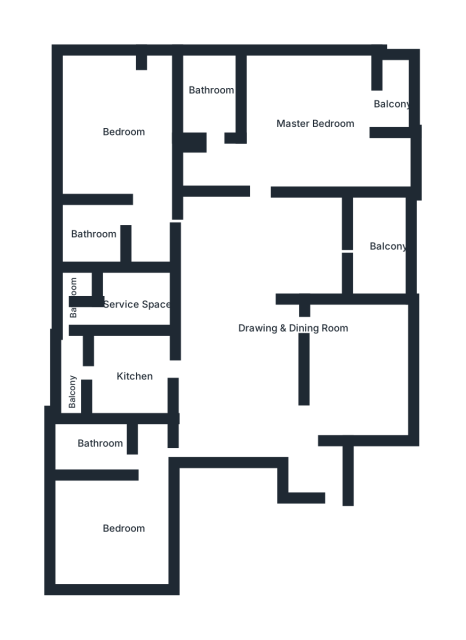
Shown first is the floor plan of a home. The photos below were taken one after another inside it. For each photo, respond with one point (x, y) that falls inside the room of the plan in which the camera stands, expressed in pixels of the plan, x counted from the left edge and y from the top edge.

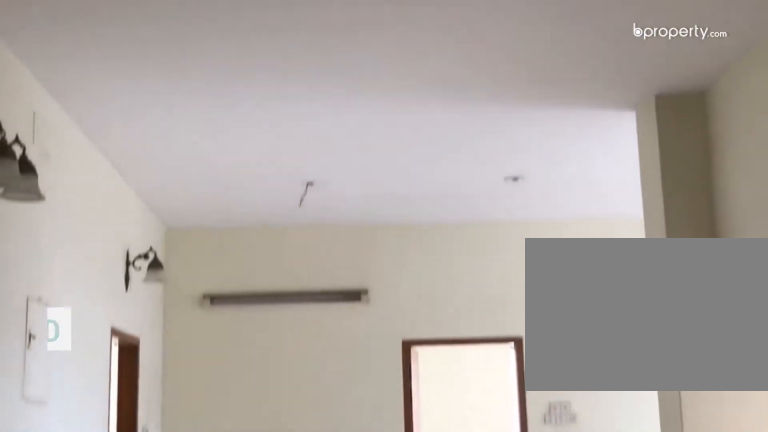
(240, 299)
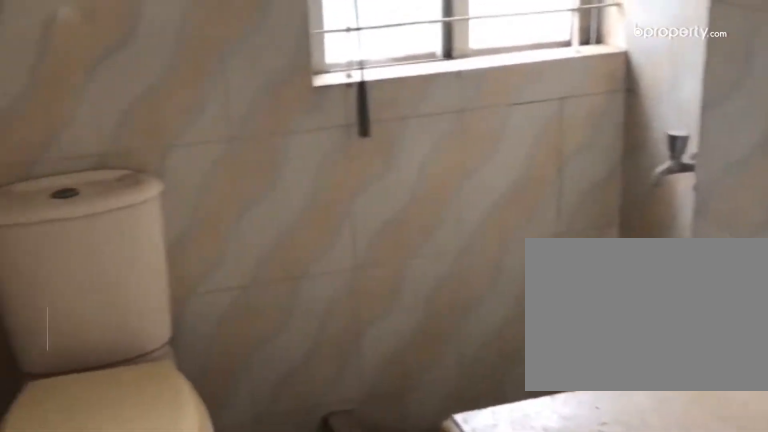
(121, 446)
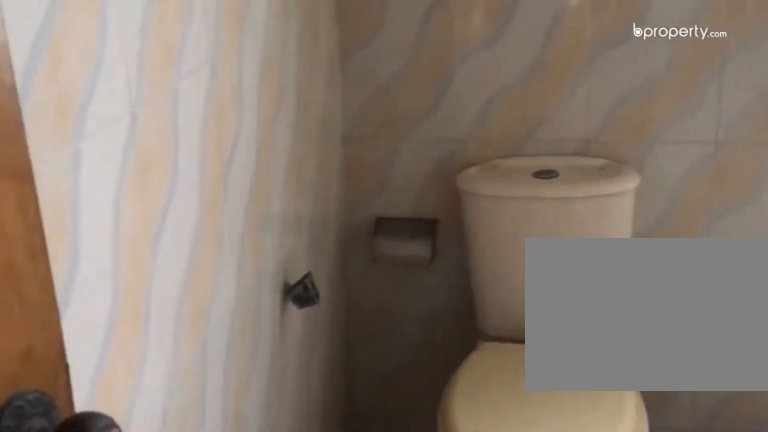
(121, 446)
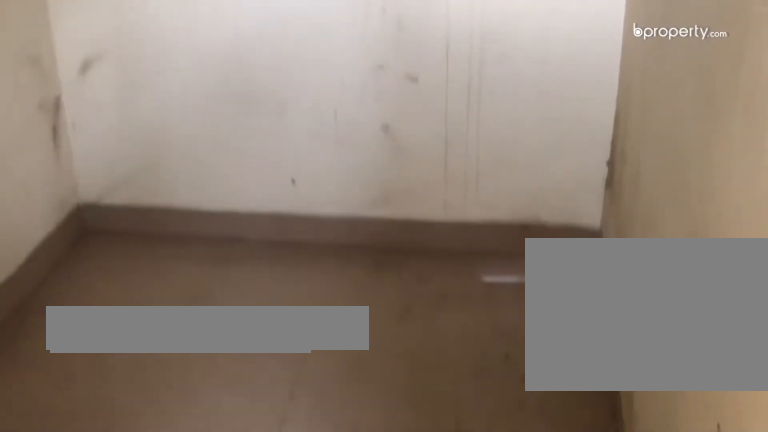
(140, 302)
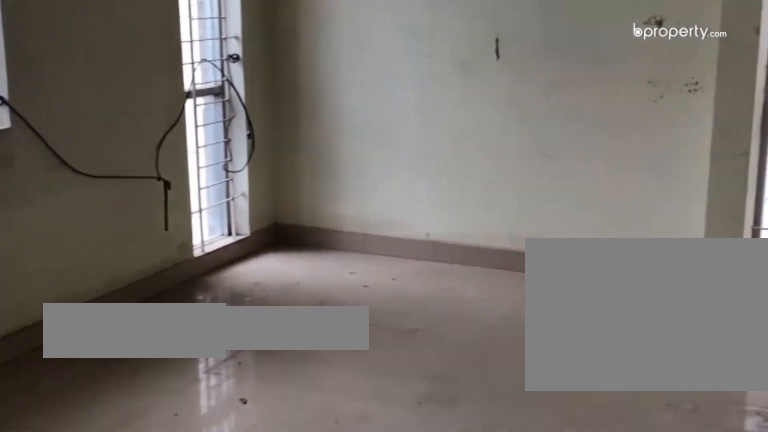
(119, 134)
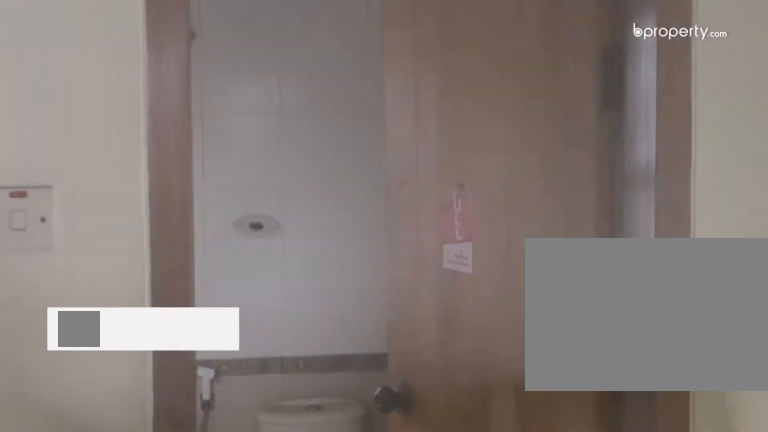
(119, 134)
